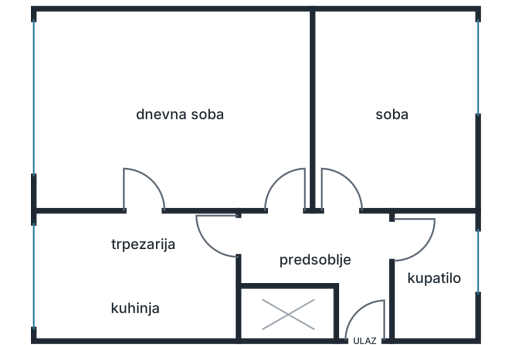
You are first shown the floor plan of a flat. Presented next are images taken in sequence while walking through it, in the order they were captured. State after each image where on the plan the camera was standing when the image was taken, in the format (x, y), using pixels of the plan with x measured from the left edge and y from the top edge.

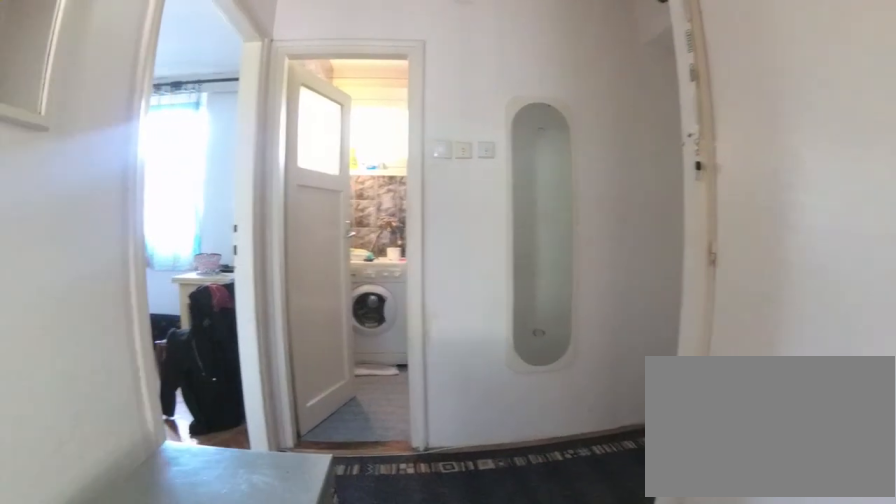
(276, 251)
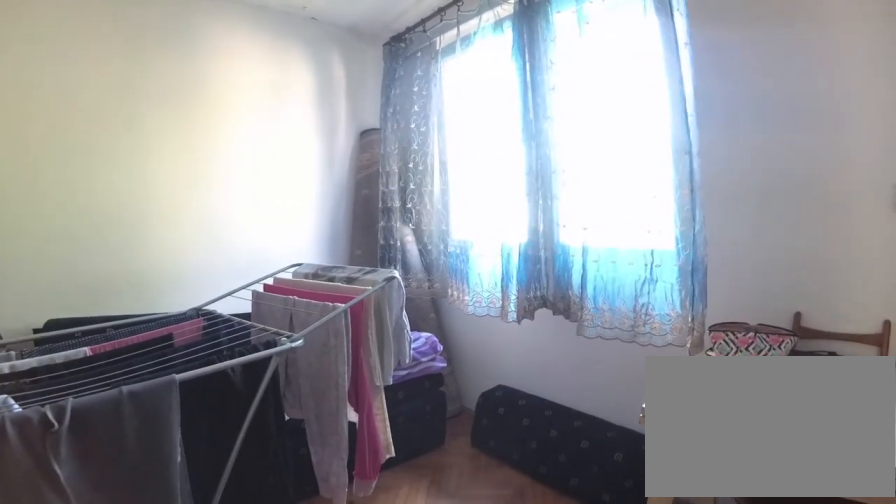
(348, 194)
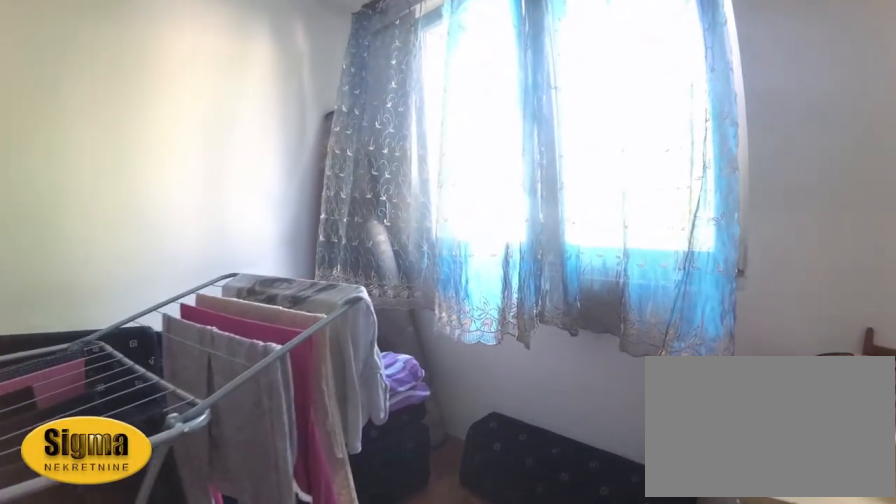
(379, 170)
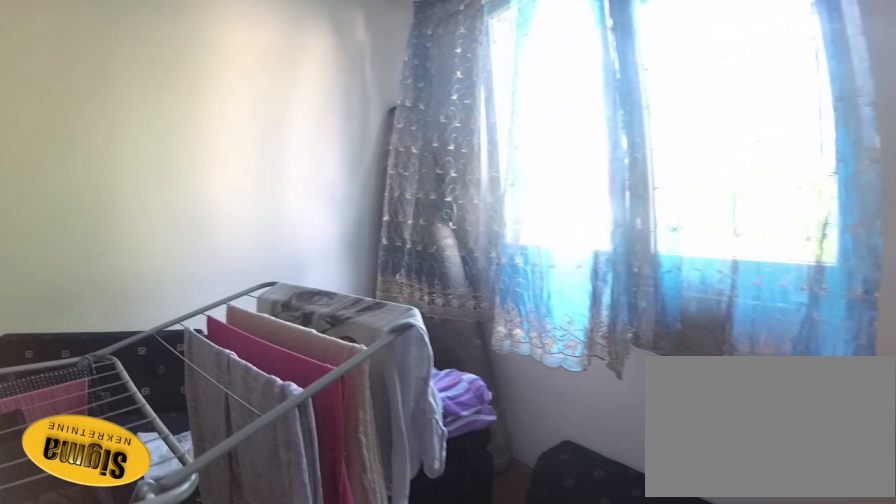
(391, 163)
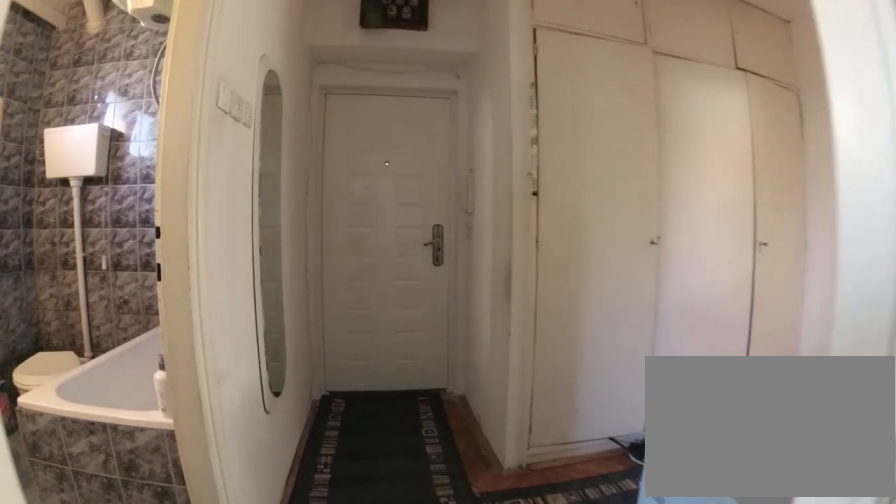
(347, 175)
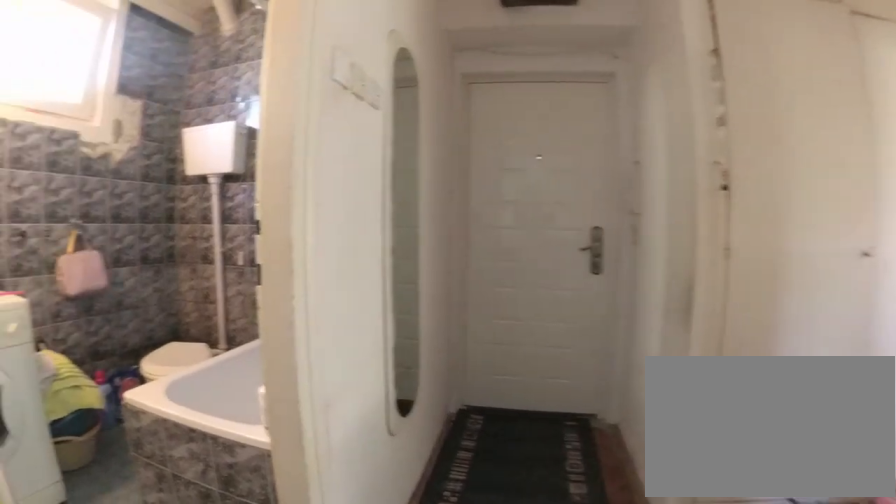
(365, 206)
